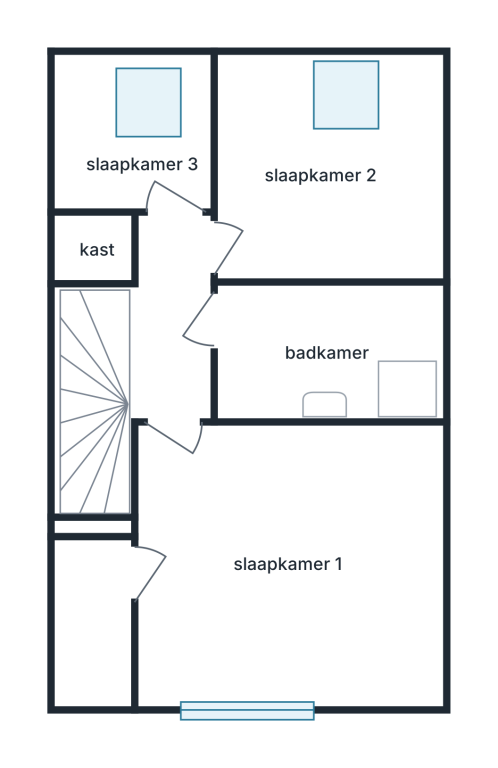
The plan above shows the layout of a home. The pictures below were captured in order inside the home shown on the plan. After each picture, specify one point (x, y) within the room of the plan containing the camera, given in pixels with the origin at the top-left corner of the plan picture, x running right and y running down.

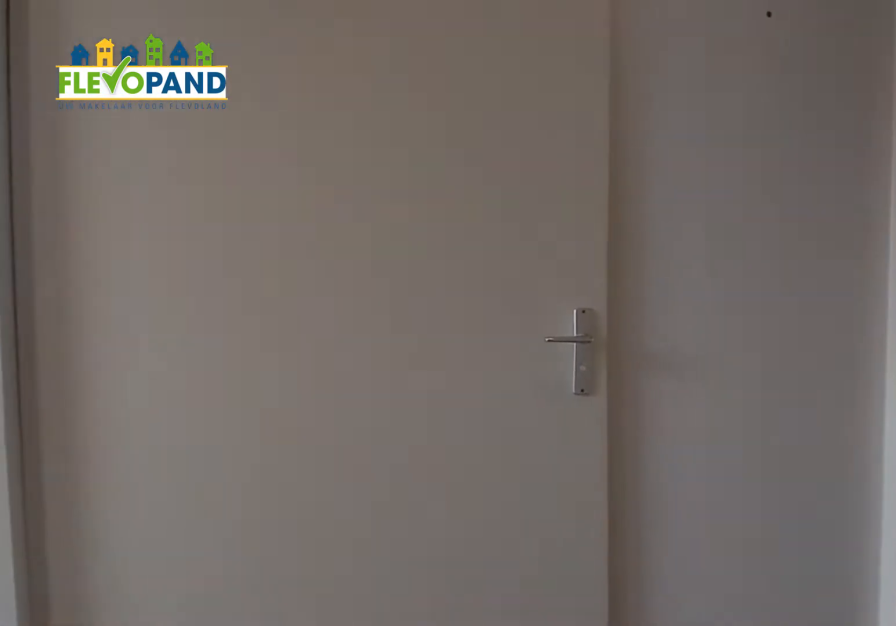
(168, 319)
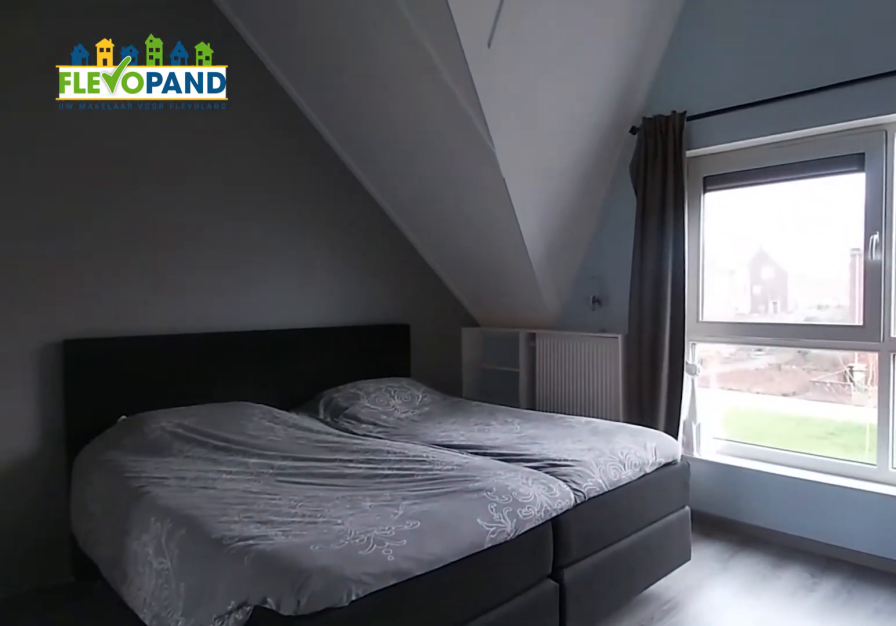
(284, 592)
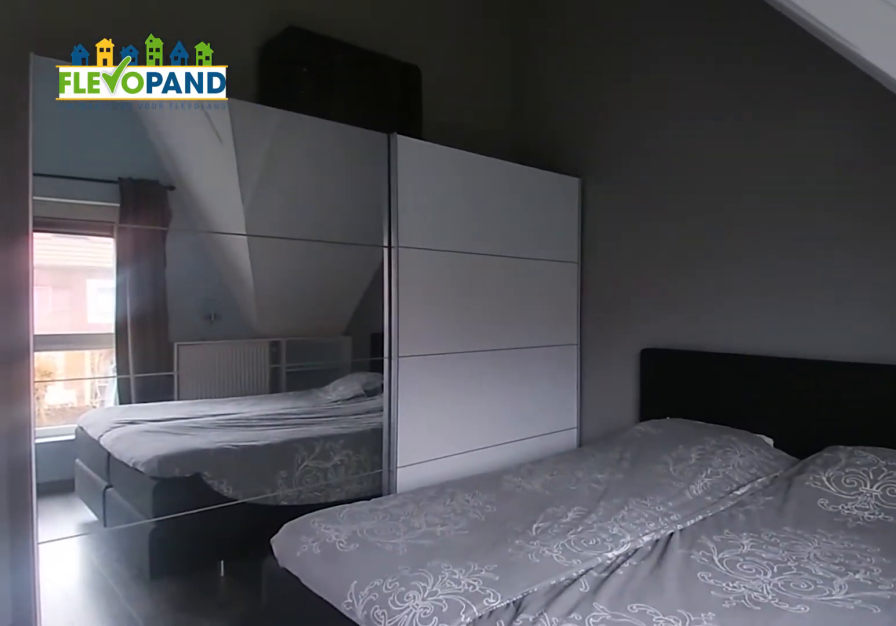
(284, 592)
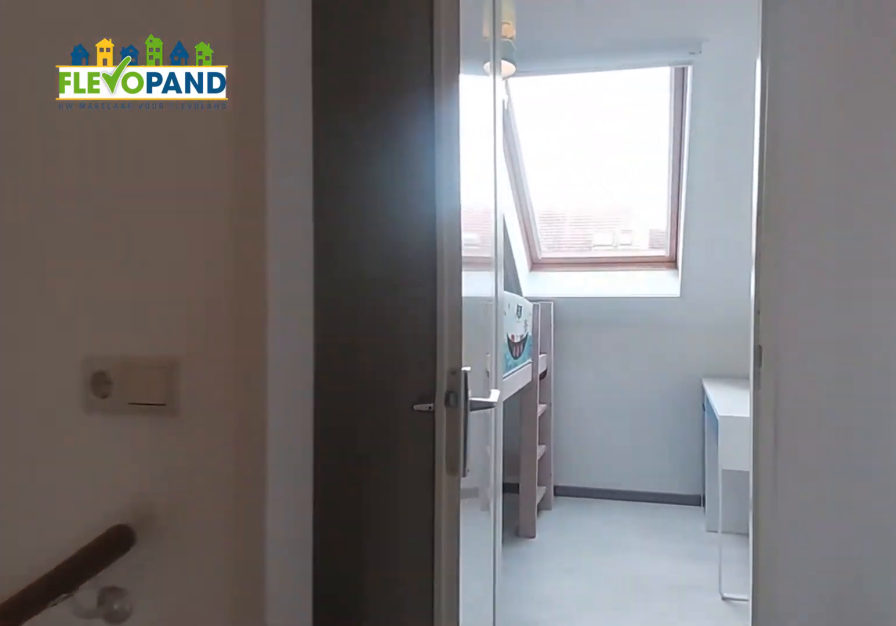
(171, 320)
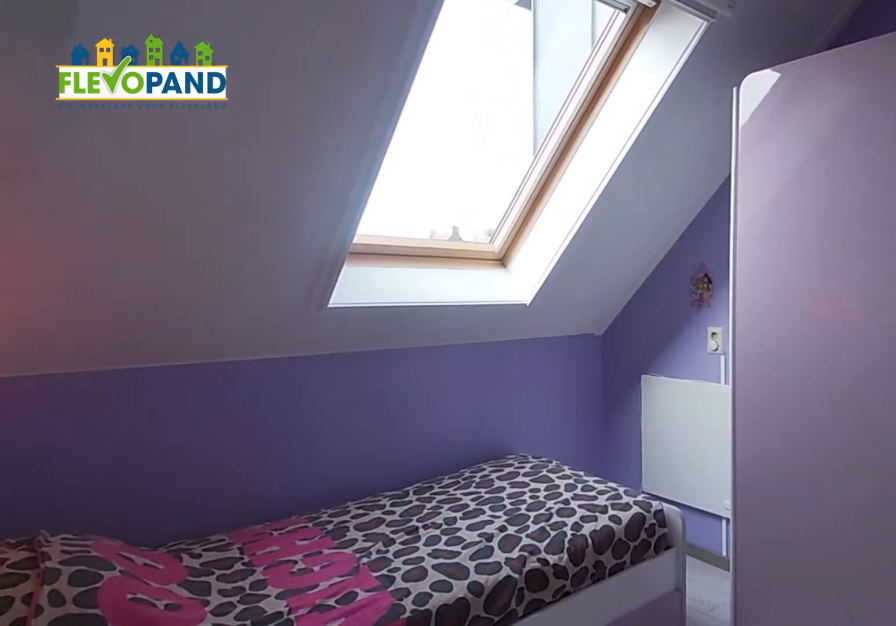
(330, 181)
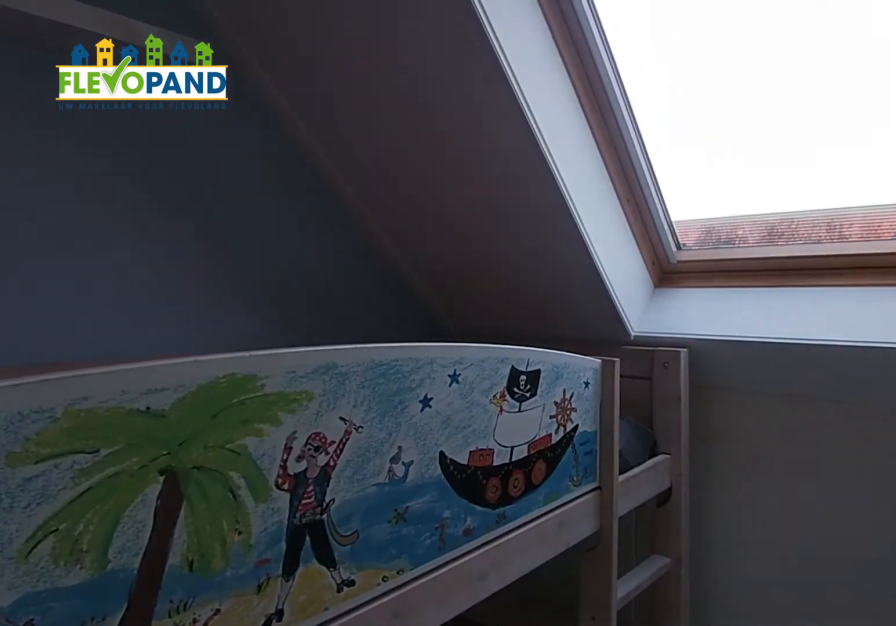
(136, 146)
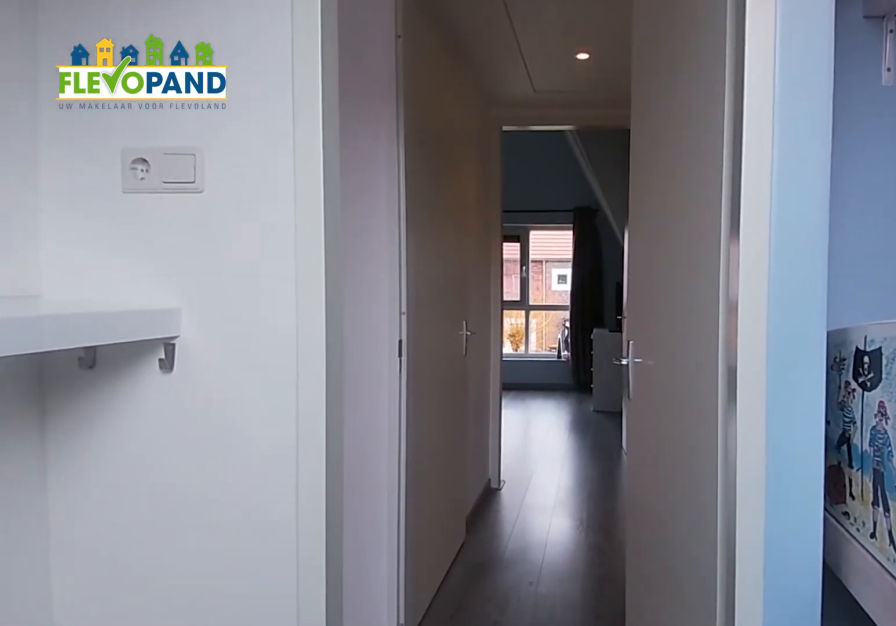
(136, 146)
